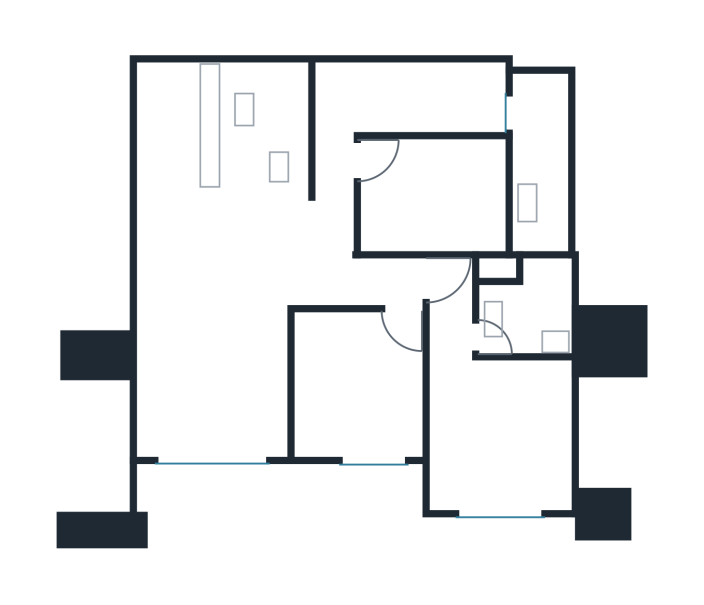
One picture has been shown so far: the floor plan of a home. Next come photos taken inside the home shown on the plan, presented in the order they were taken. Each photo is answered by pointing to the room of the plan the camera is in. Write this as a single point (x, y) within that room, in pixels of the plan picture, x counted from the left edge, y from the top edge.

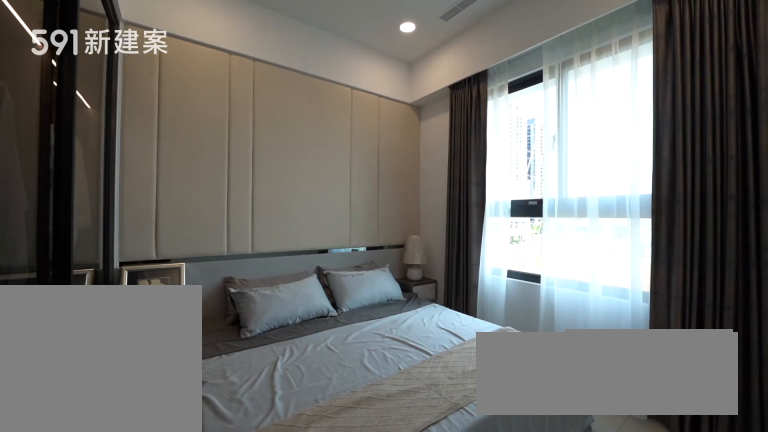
(494, 415)
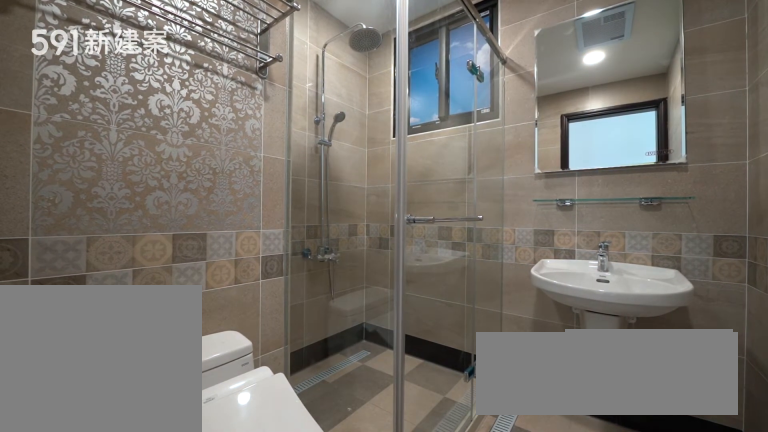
(528, 305)
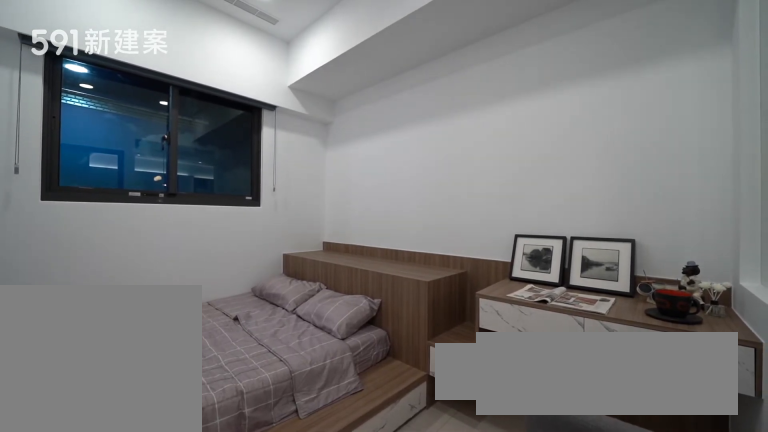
(440, 195)
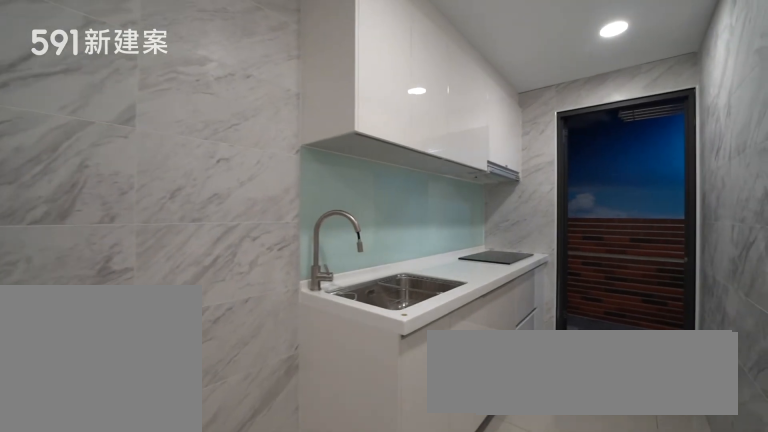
(417, 96)
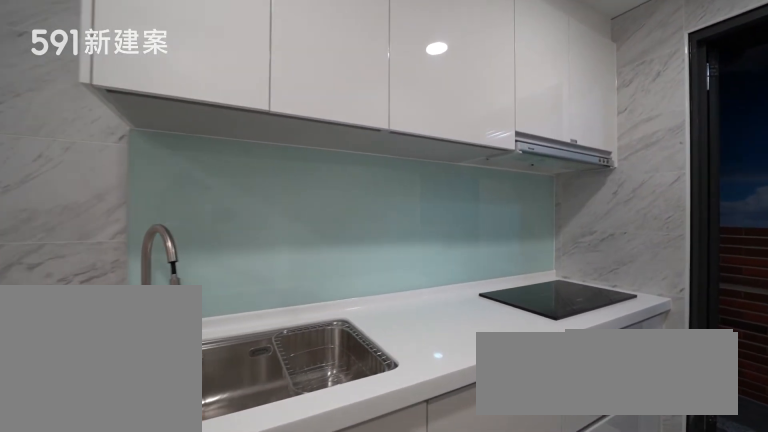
(417, 96)
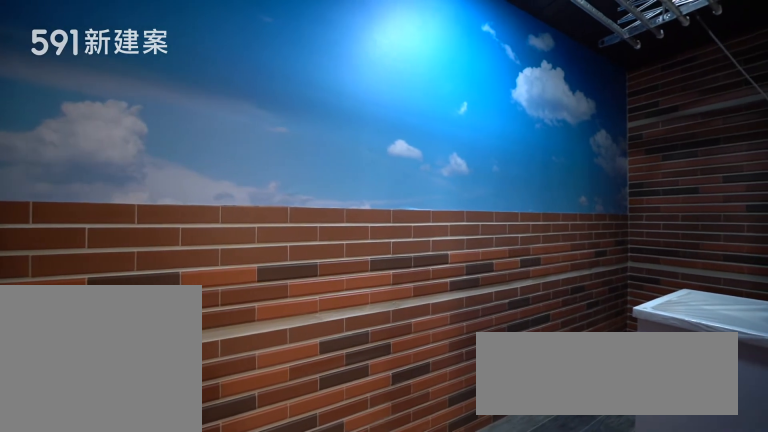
(540, 164)
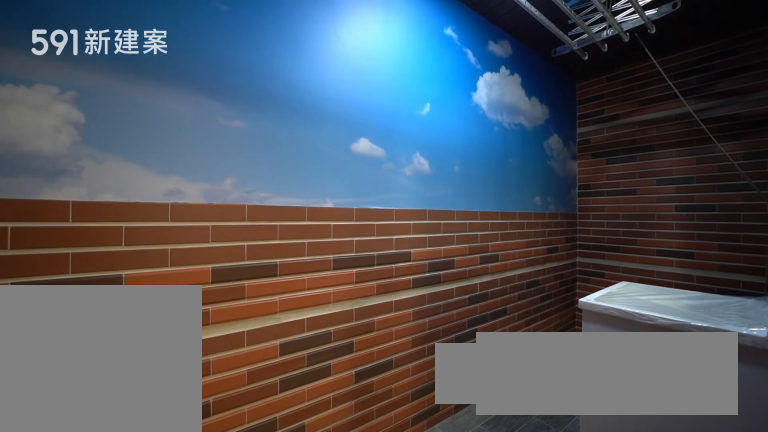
(540, 164)
